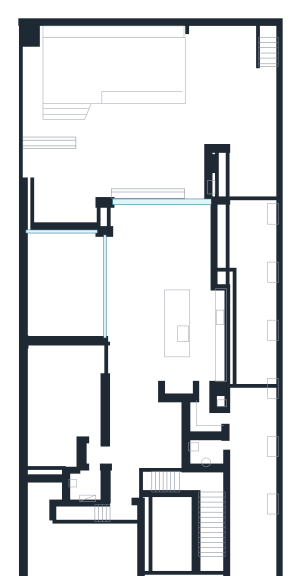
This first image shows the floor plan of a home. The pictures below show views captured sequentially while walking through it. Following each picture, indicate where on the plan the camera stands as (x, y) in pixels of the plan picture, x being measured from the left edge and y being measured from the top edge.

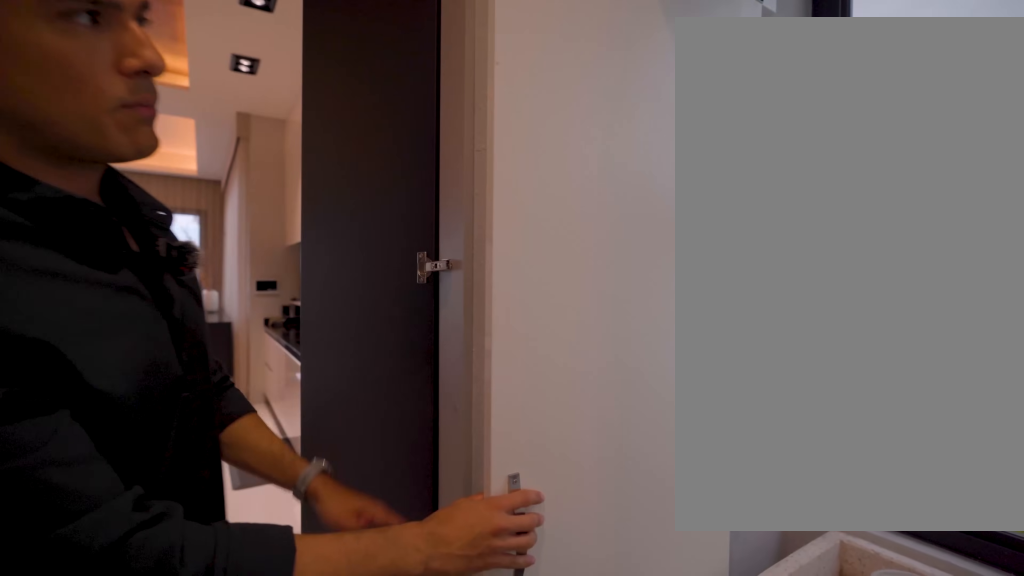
(205, 405)
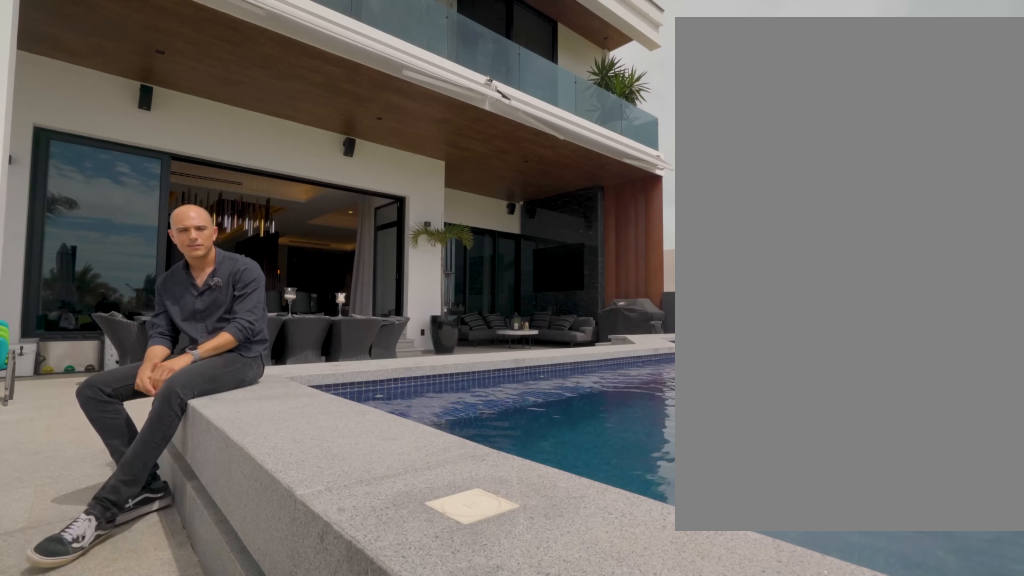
(208, 73)
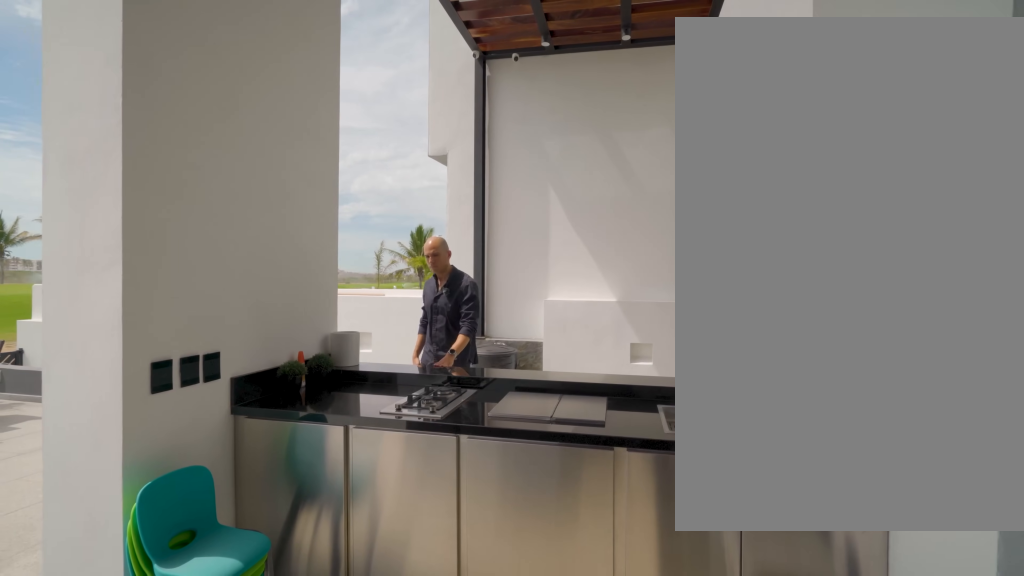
(189, 177)
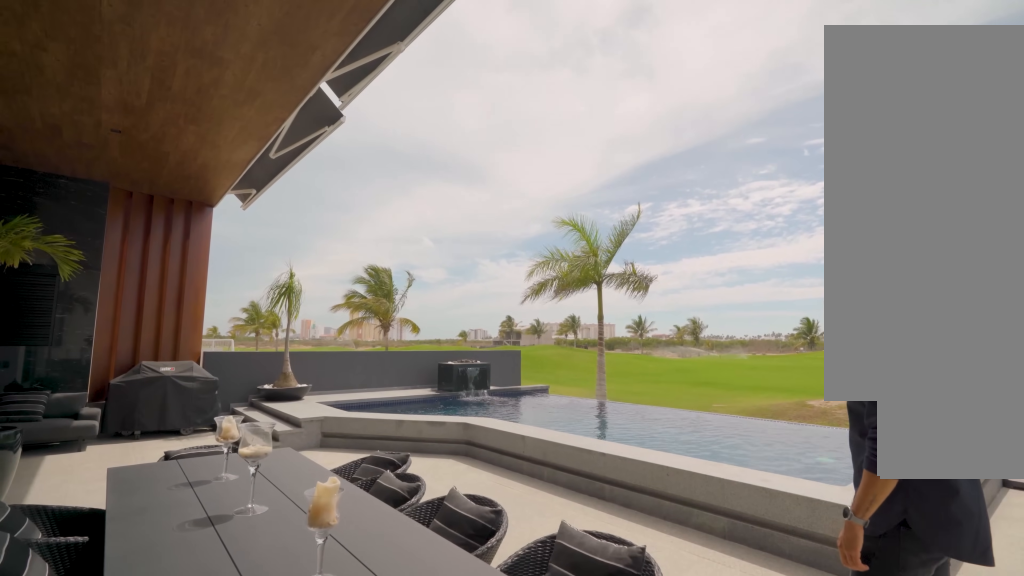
(189, 178)
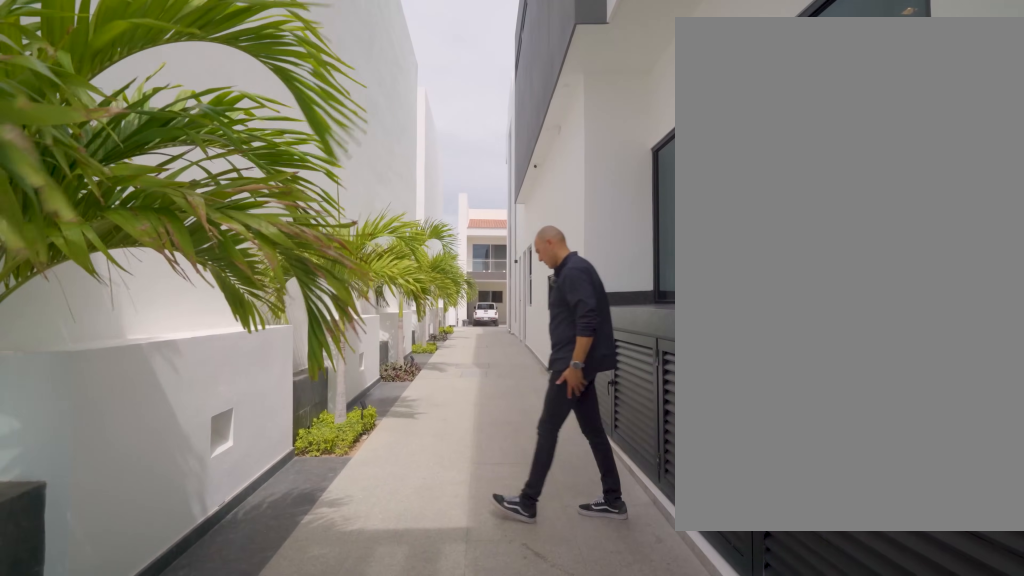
(255, 268)
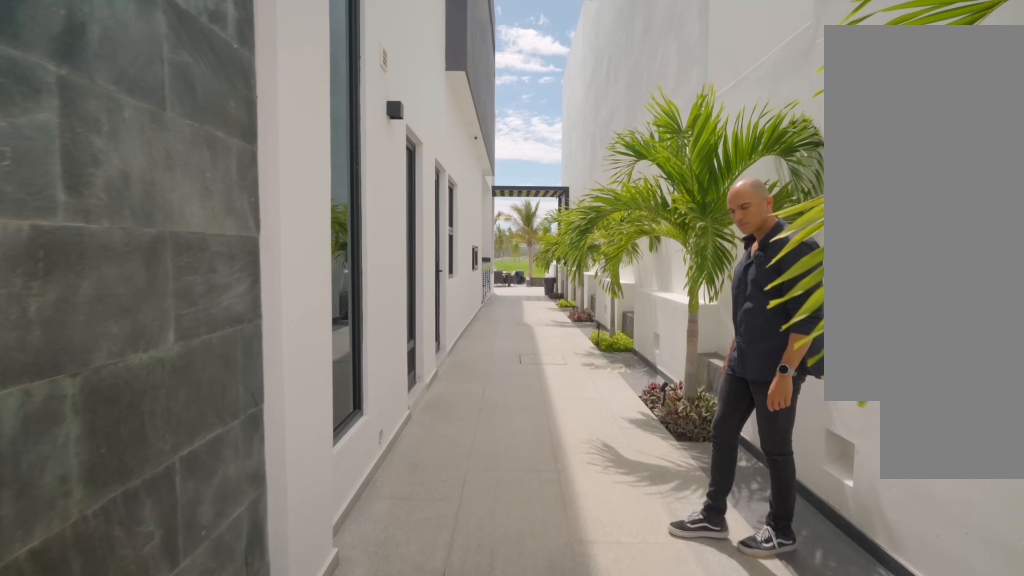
(249, 527)
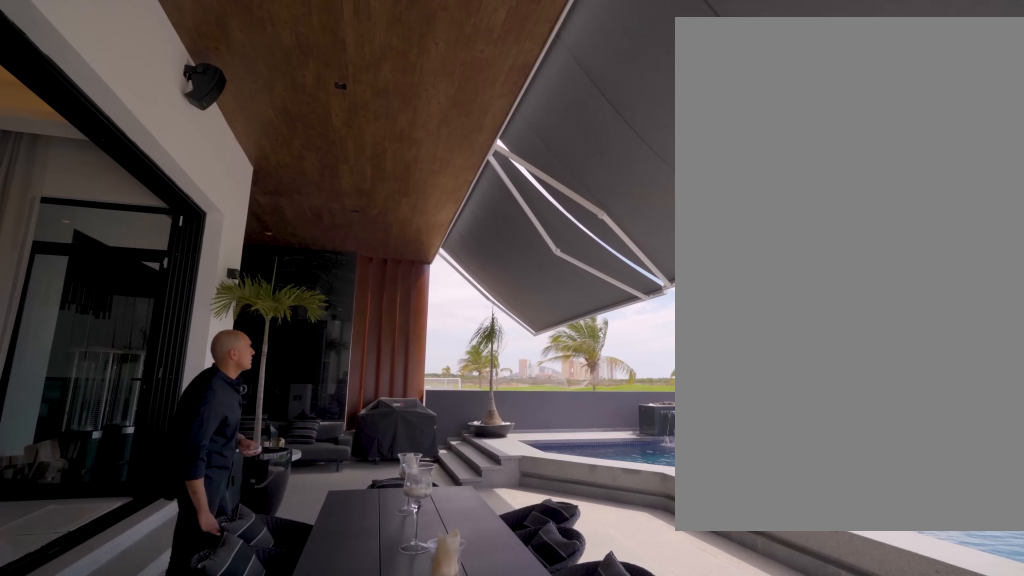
(201, 147)
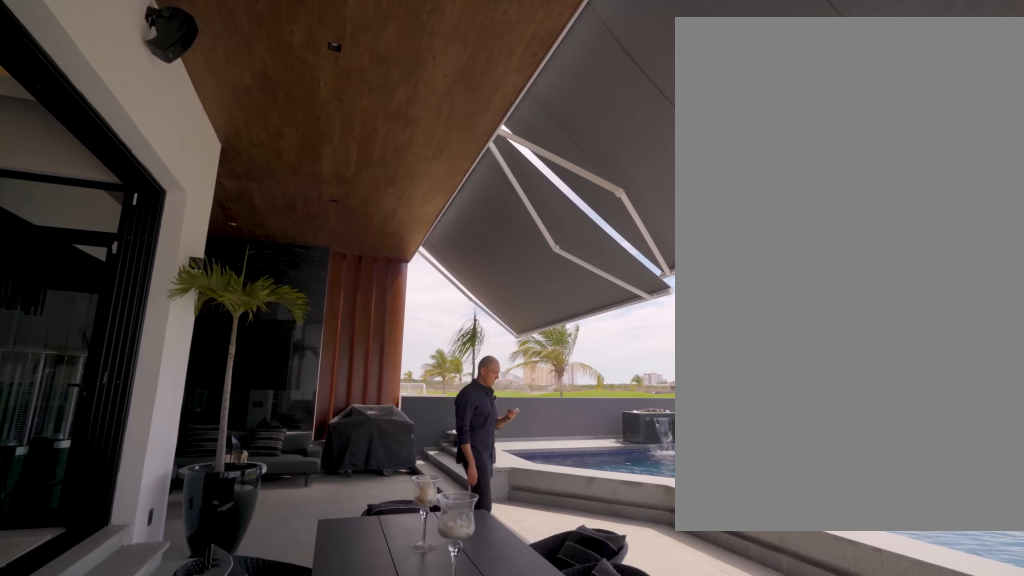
(201, 147)
